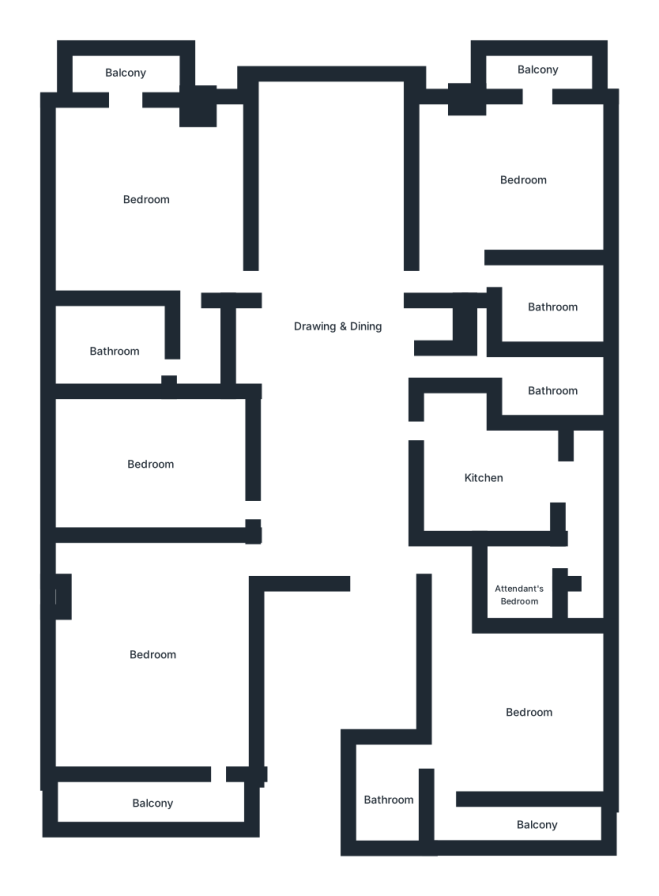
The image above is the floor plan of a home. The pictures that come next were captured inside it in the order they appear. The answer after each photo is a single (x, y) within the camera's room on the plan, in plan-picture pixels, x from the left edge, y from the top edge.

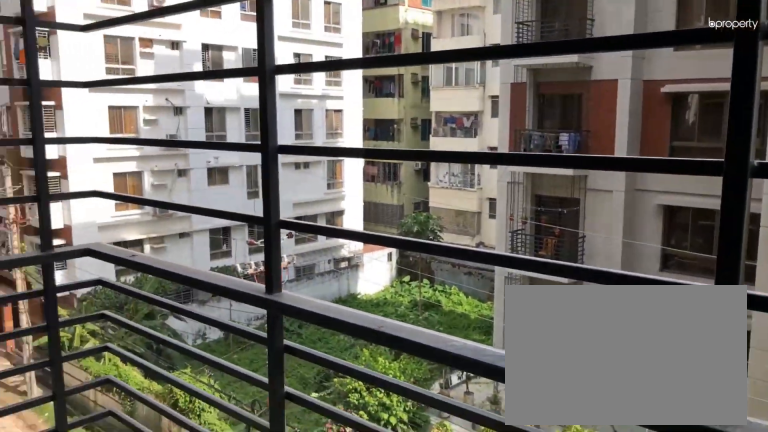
(535, 71)
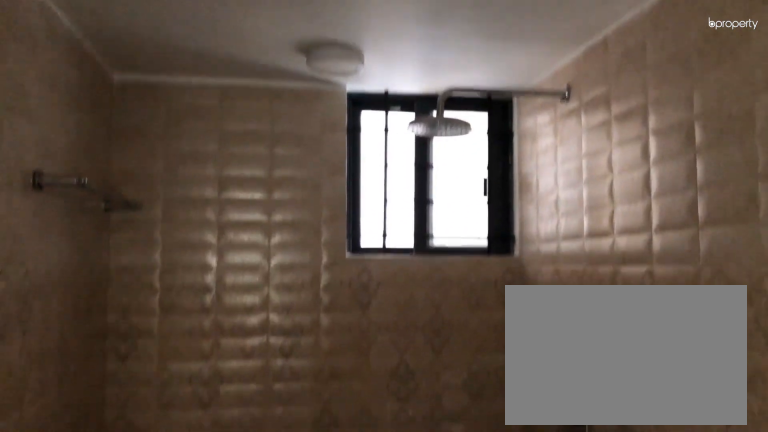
(550, 383)
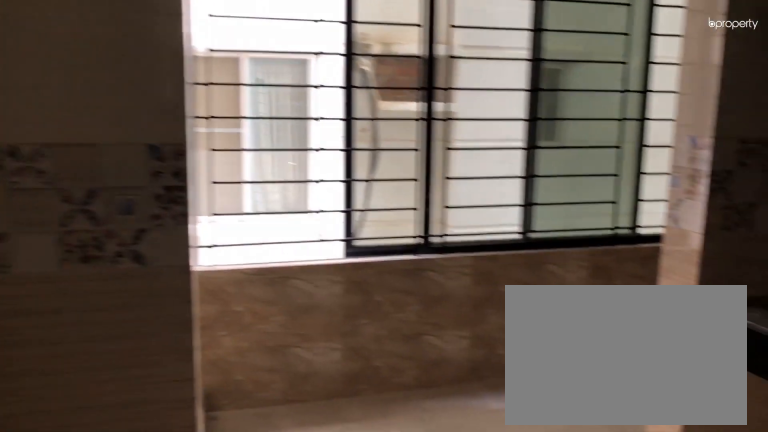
(495, 480)
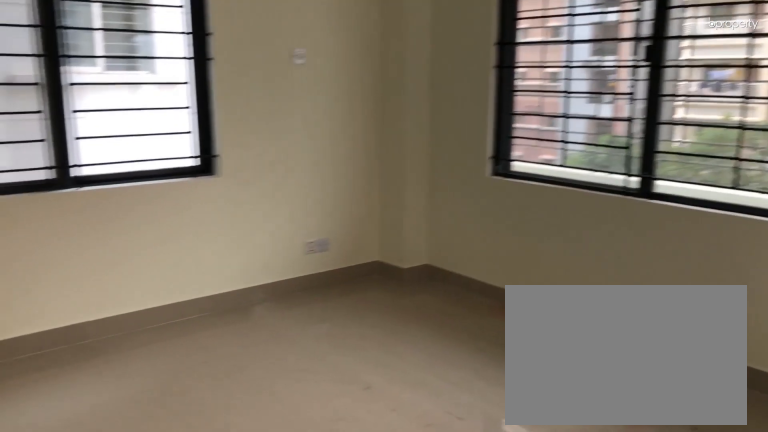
(523, 713)
